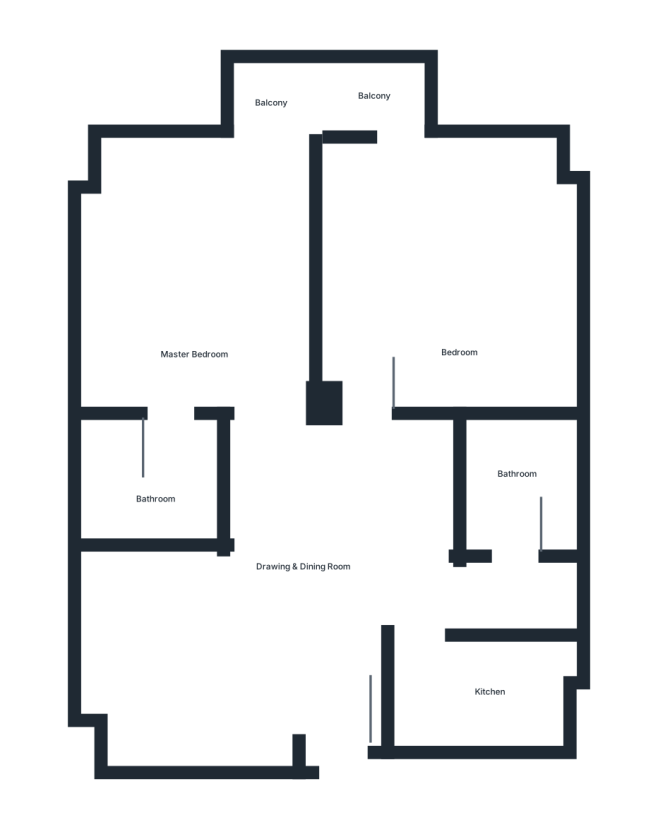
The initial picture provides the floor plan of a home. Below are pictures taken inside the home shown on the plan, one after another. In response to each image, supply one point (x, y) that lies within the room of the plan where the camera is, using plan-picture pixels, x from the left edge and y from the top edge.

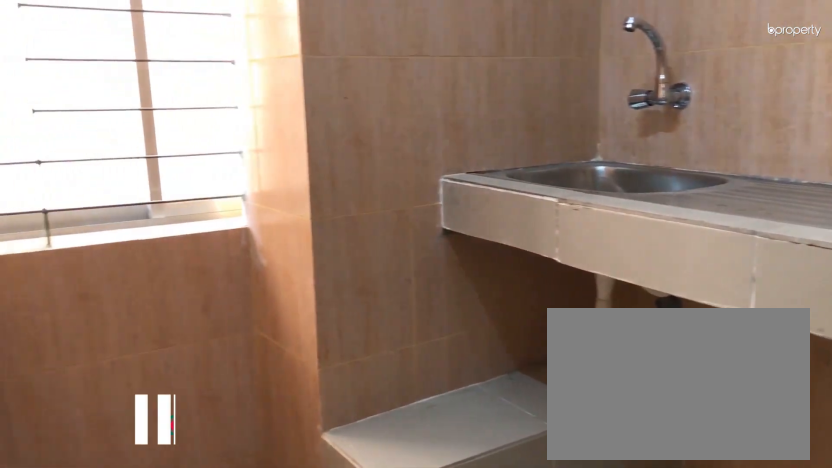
(490, 706)
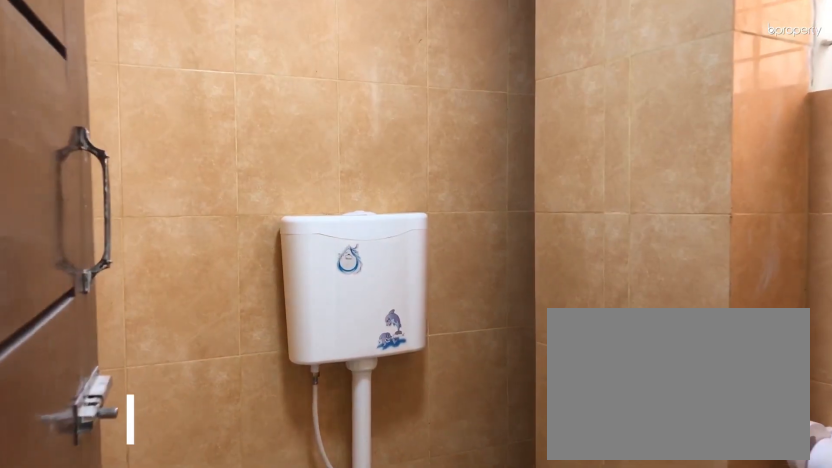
(517, 484)
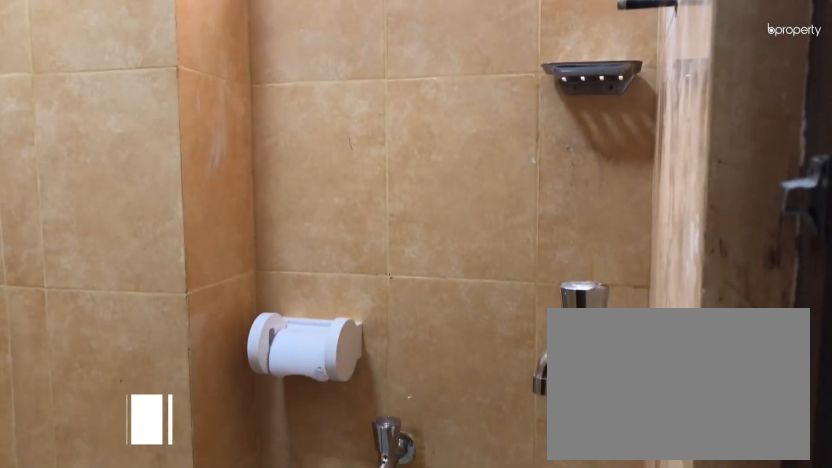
(517, 484)
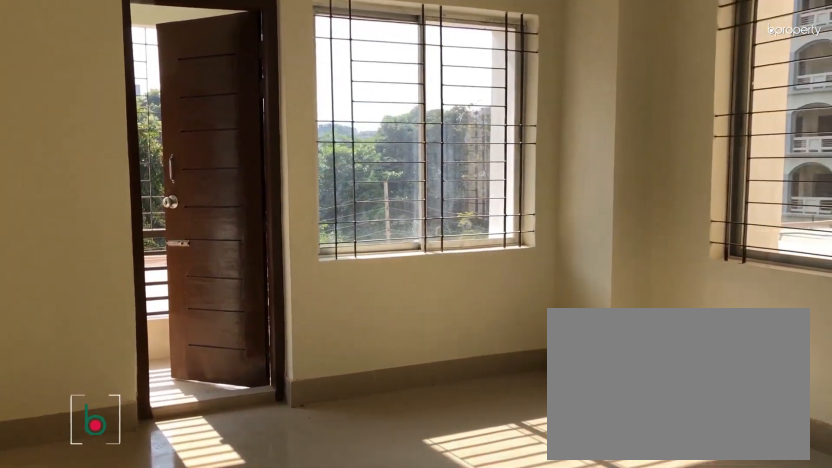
(456, 278)
